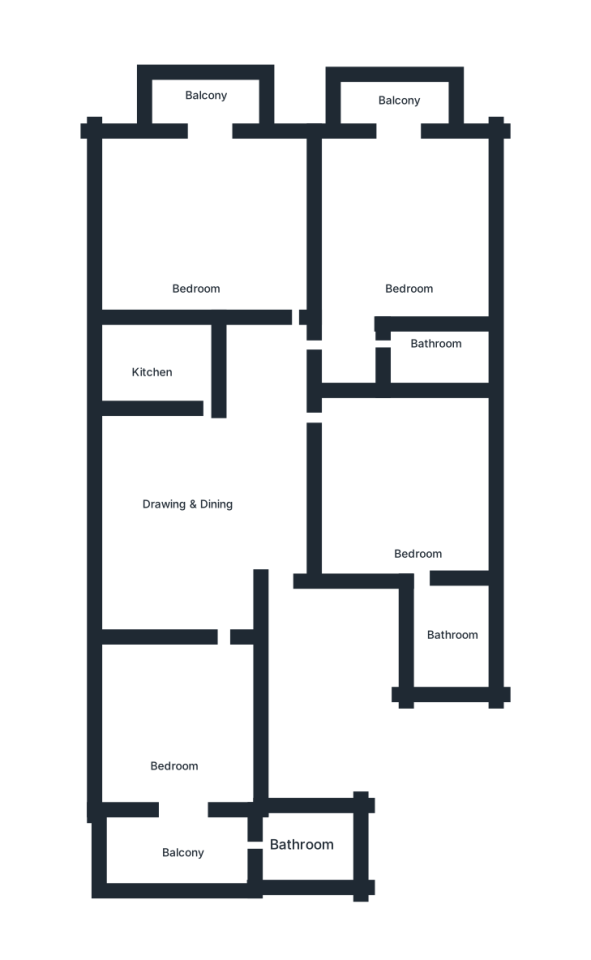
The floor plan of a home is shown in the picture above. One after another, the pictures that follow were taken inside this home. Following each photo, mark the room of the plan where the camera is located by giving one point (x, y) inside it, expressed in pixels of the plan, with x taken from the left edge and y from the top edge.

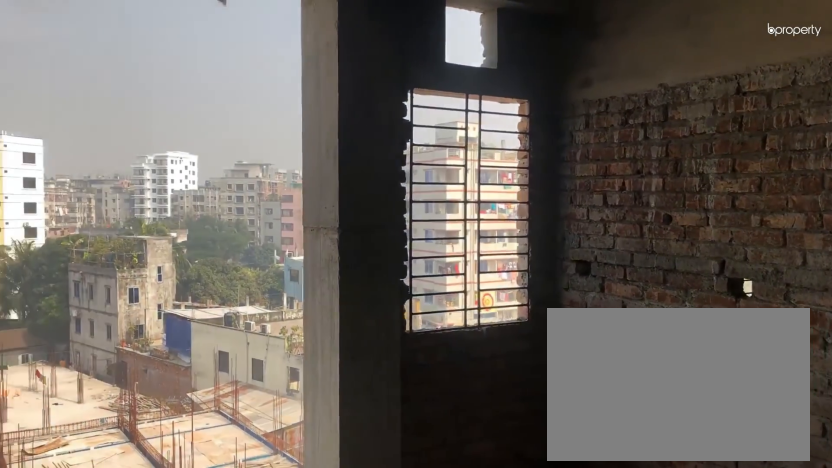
(224, 496)
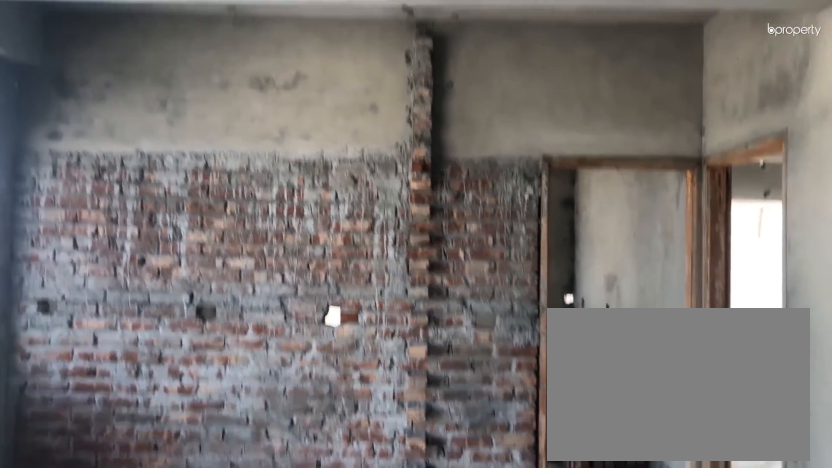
(189, 495)
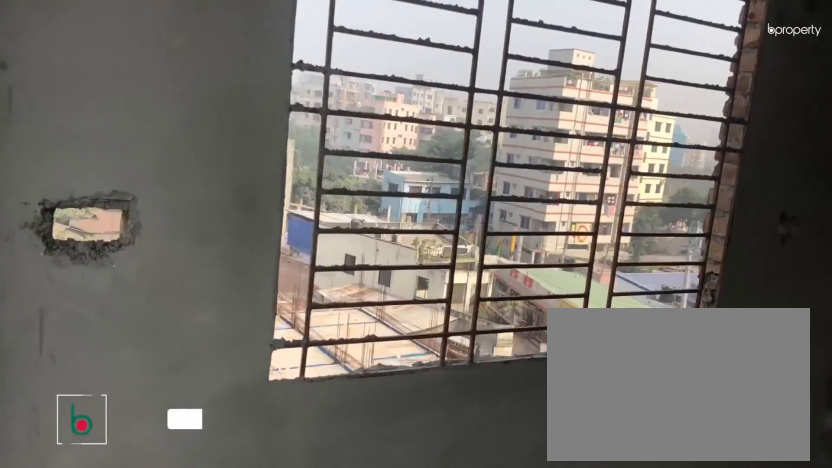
(183, 733)
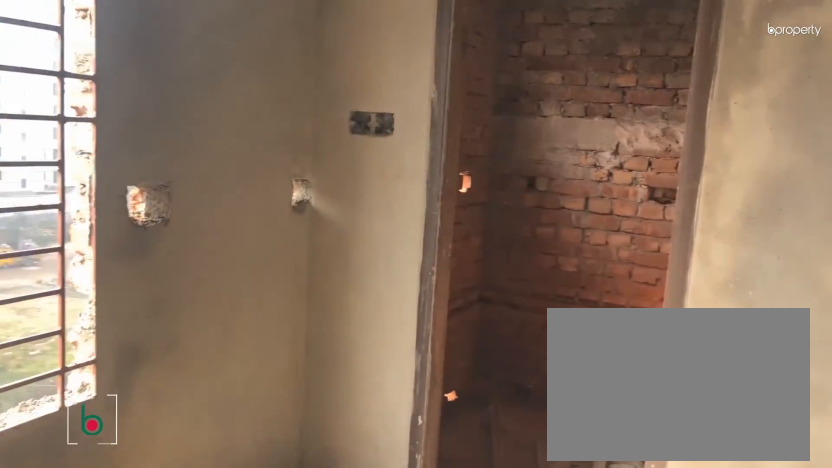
(421, 483)
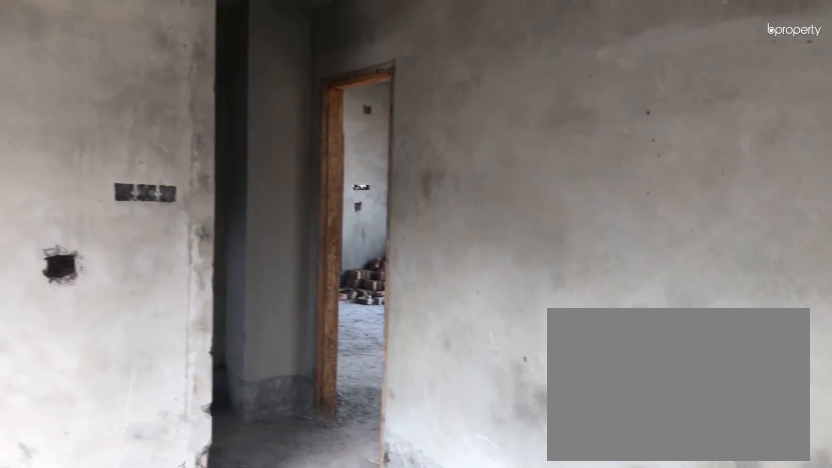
(414, 251)
